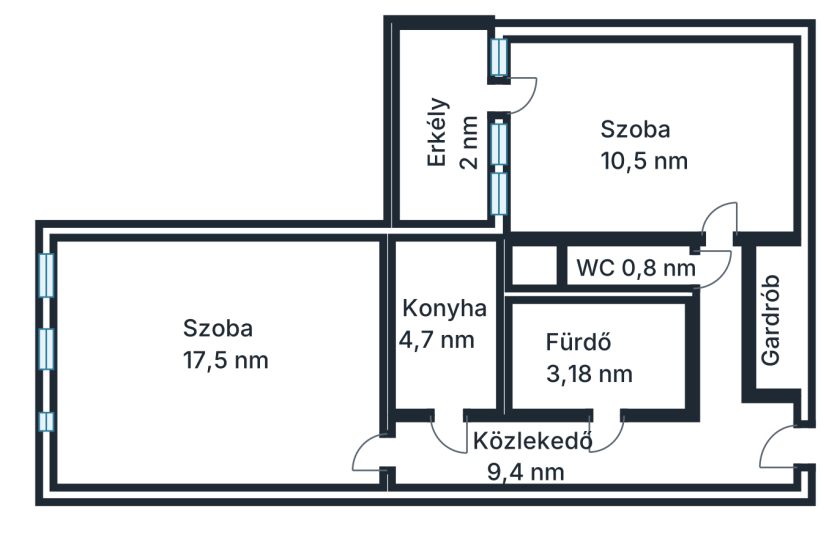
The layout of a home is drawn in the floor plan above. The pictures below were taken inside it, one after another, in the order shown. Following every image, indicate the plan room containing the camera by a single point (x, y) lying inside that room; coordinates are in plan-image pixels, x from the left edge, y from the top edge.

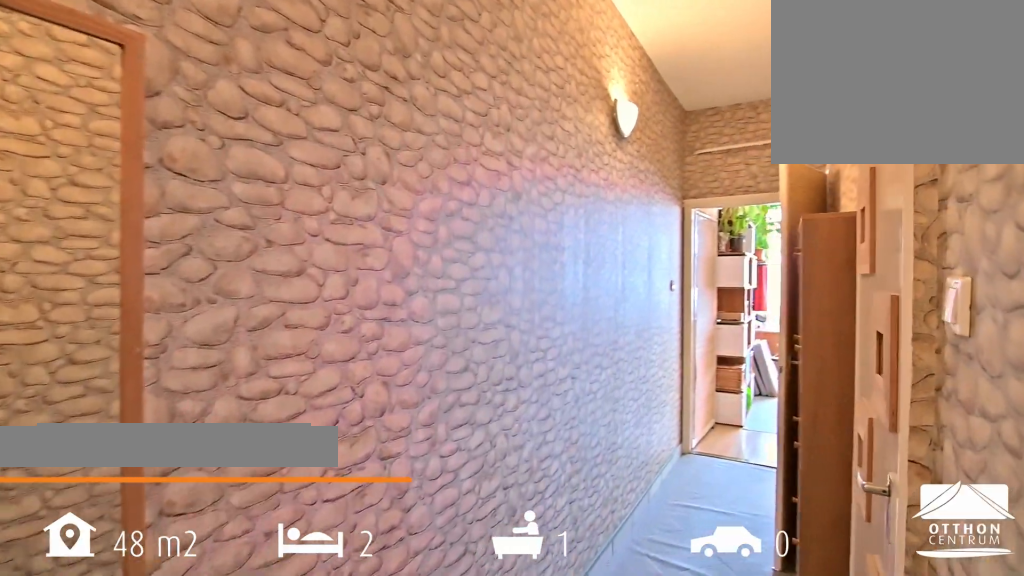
(716, 456)
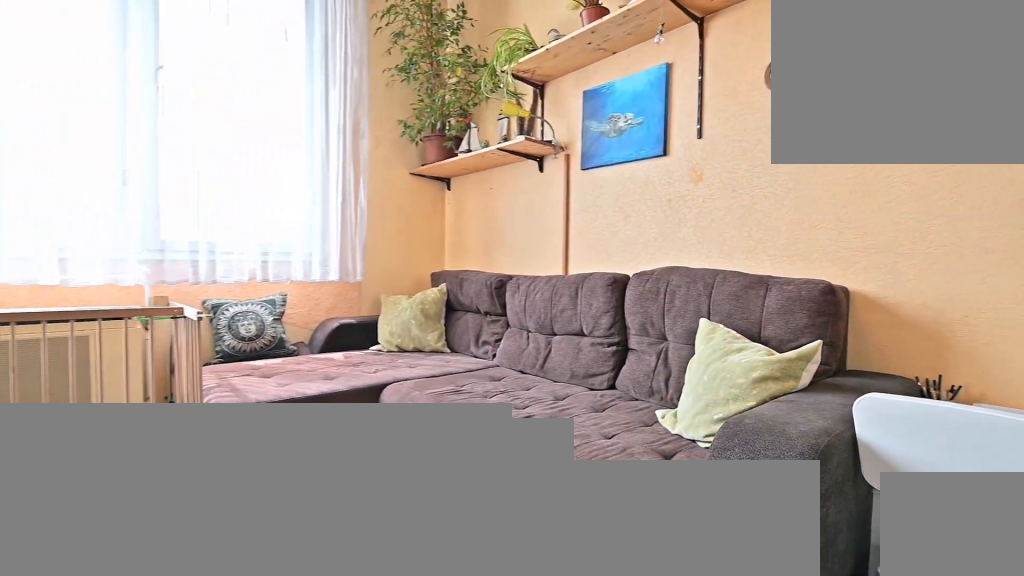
(248, 348)
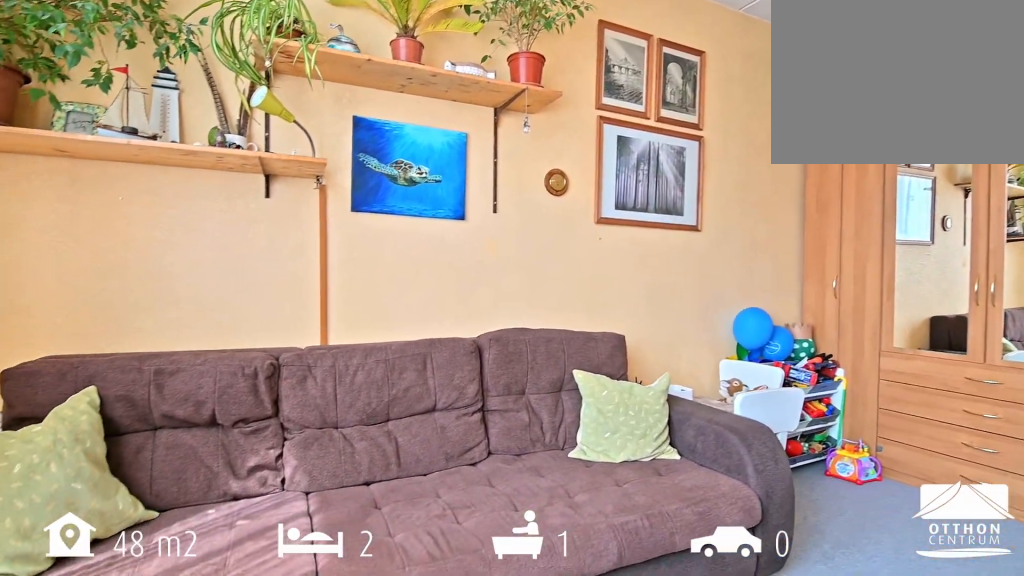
(248, 348)
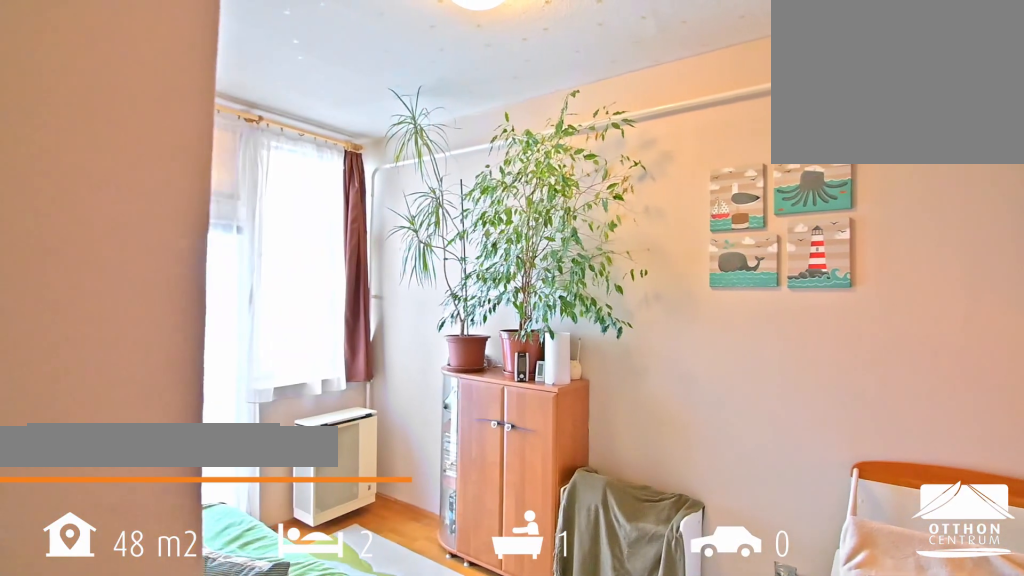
(644, 150)
